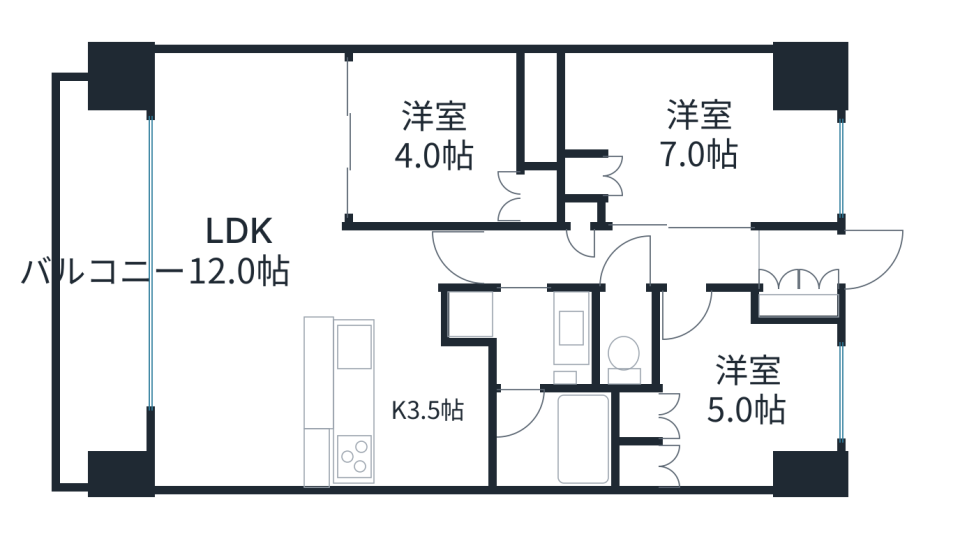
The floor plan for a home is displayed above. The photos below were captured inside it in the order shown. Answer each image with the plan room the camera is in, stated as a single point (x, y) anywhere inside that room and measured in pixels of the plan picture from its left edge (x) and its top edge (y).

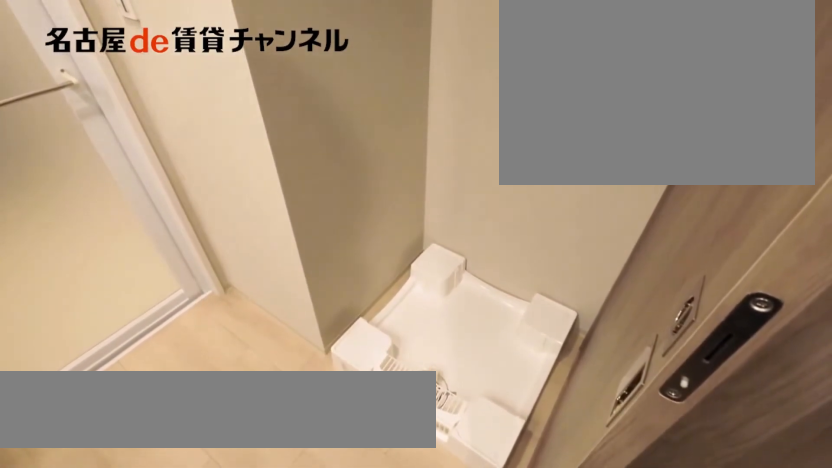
(527, 334)
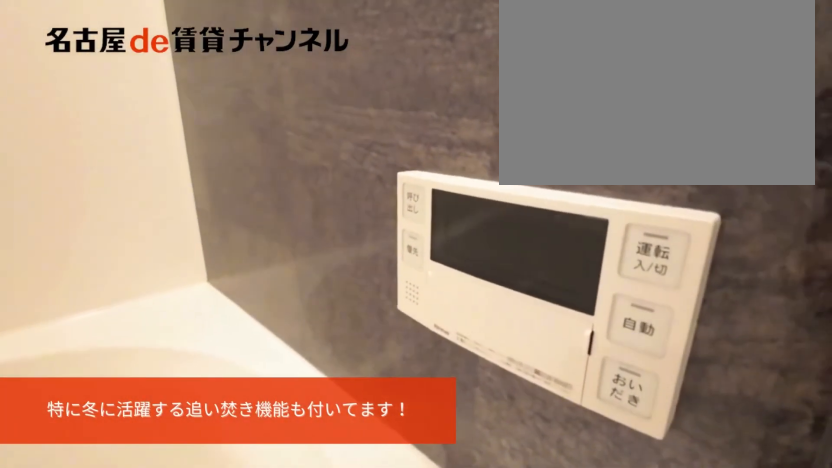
(548, 438)
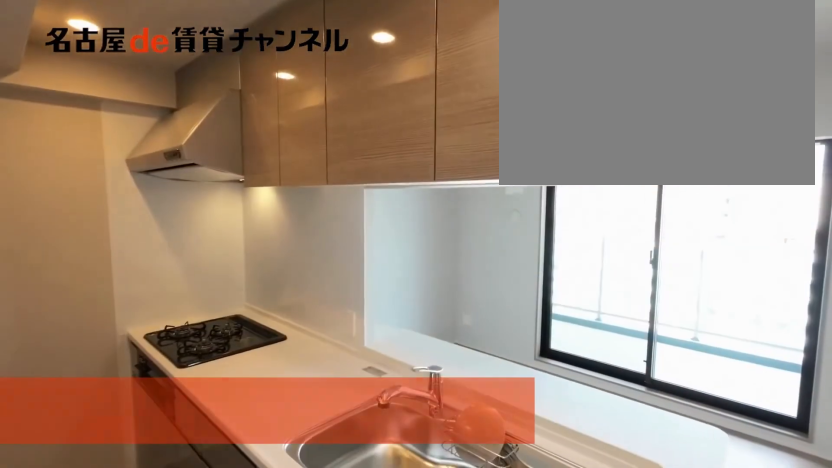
(367, 402)
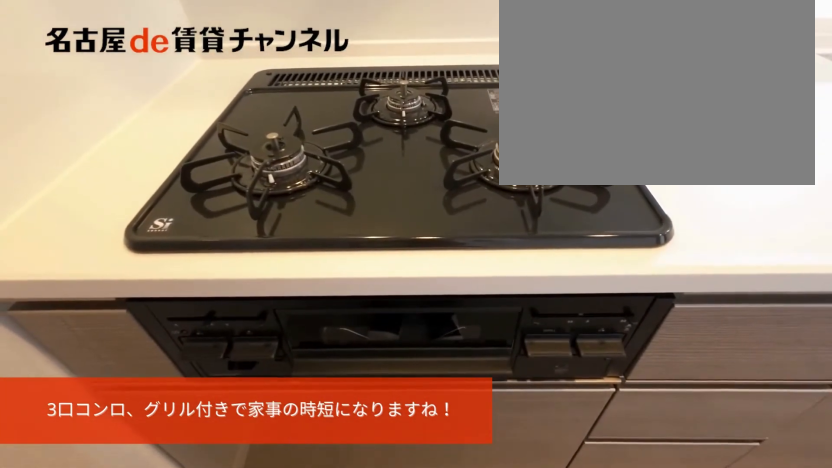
(367, 402)
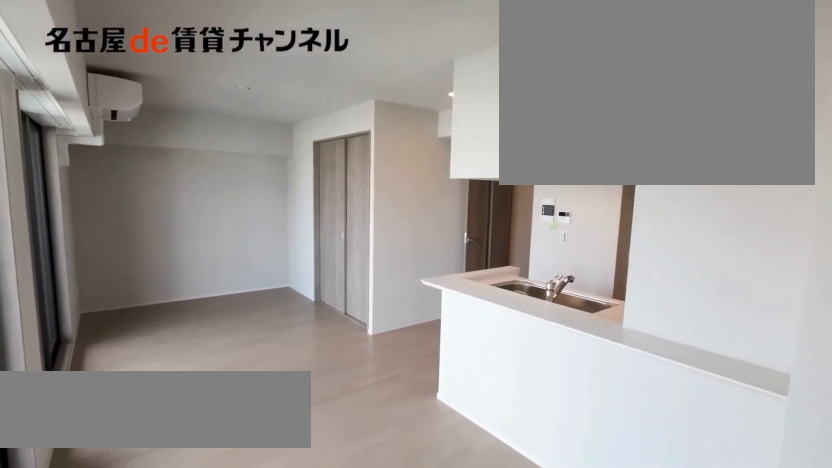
(240, 256)
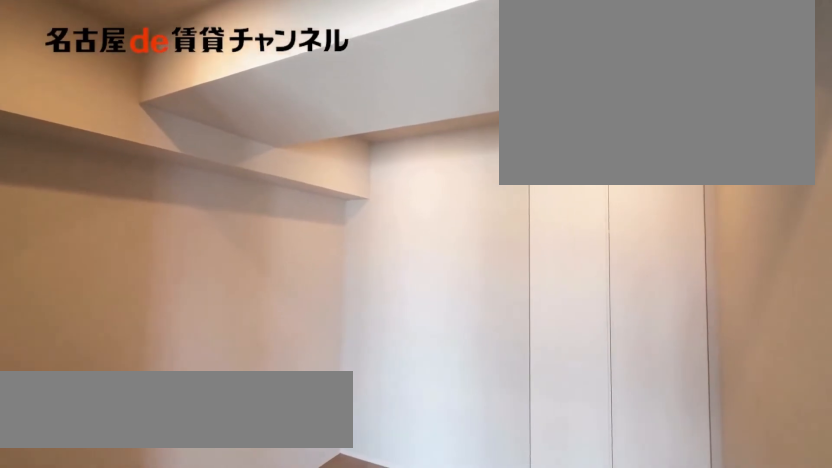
(433, 142)
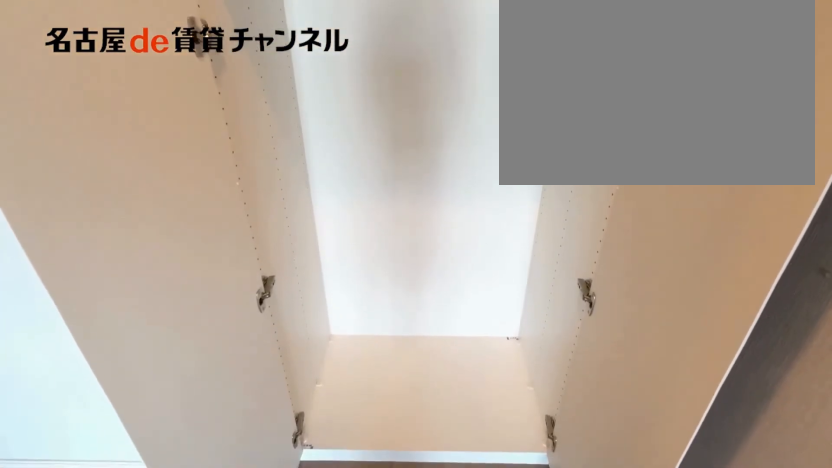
(542, 198)
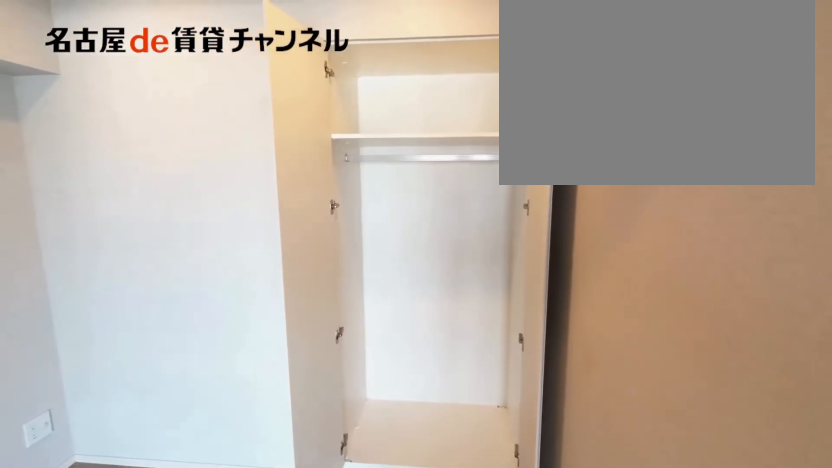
(542, 198)
